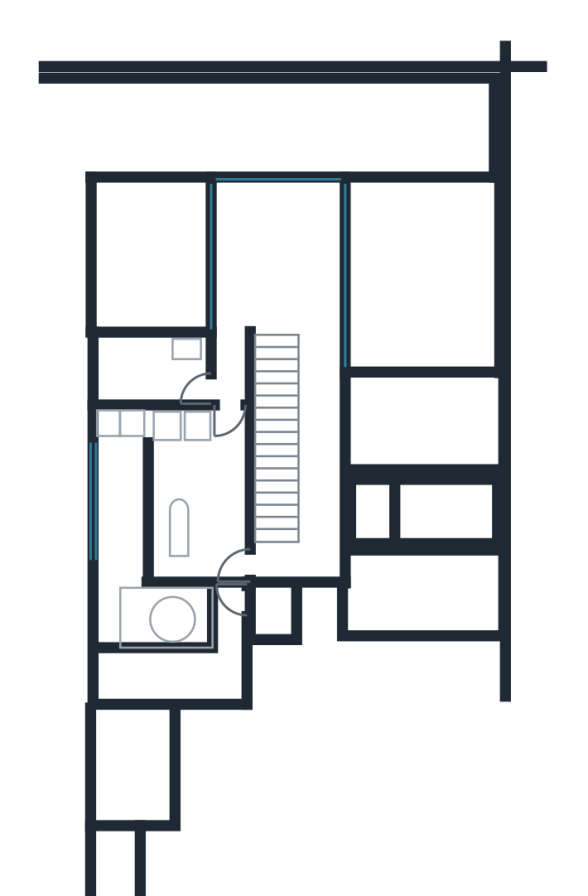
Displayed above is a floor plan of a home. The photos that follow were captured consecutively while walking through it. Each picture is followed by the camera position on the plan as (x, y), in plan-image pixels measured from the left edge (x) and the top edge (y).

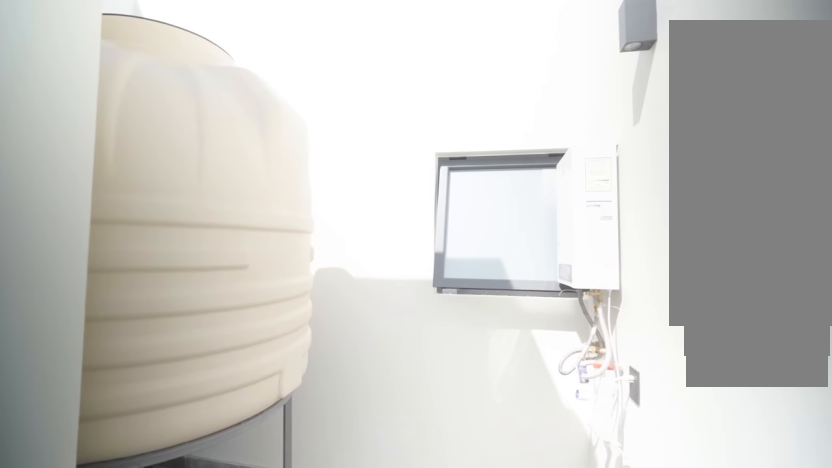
(145, 626)
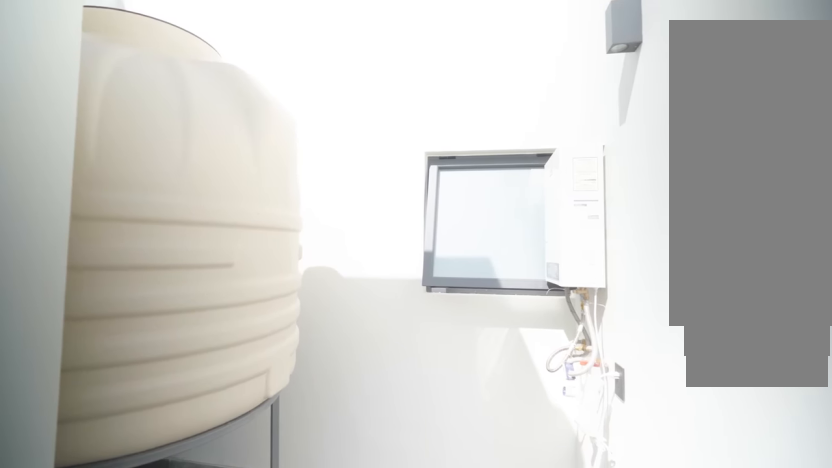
(145, 626)
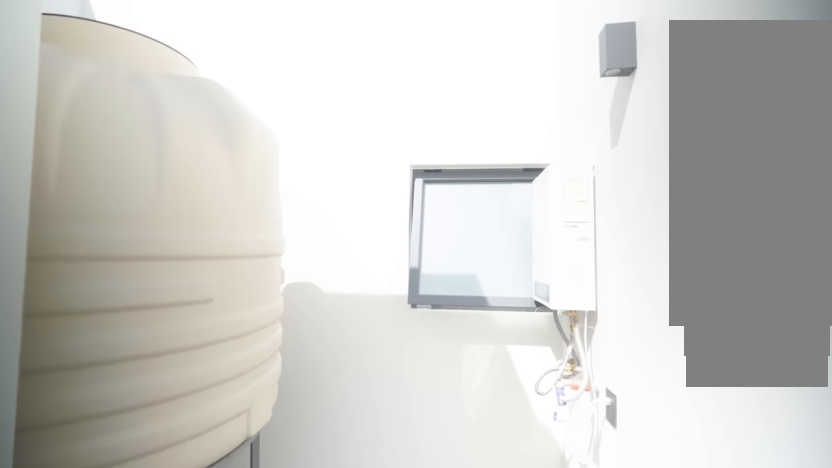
(145, 626)
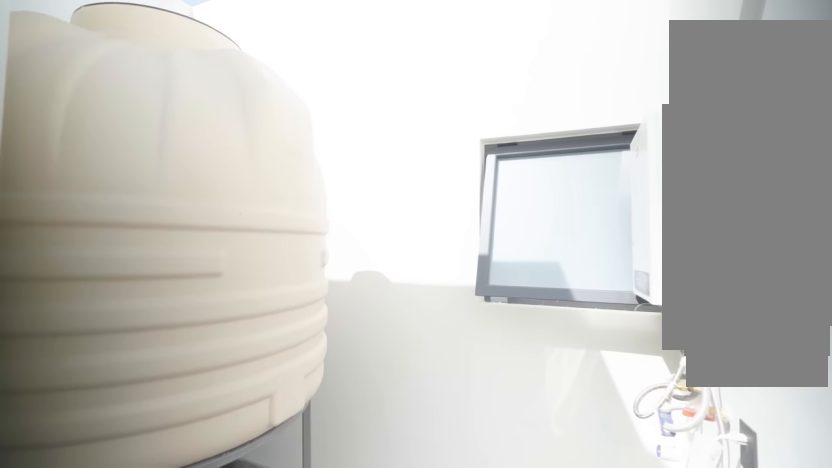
(146, 626)
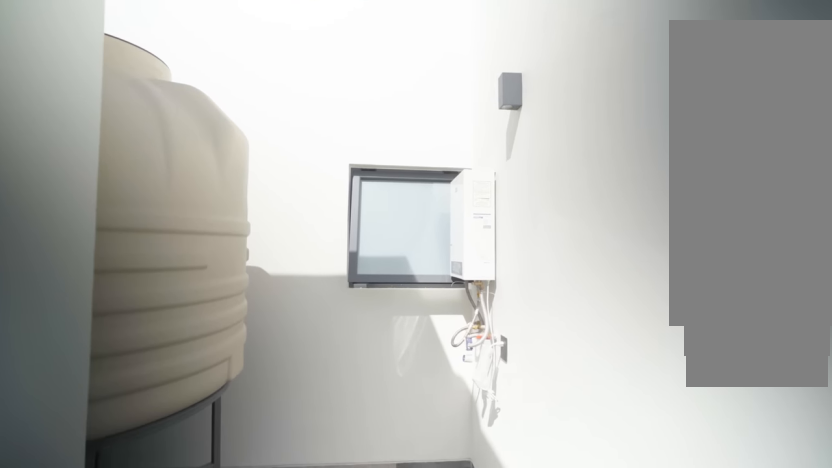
(115, 564)
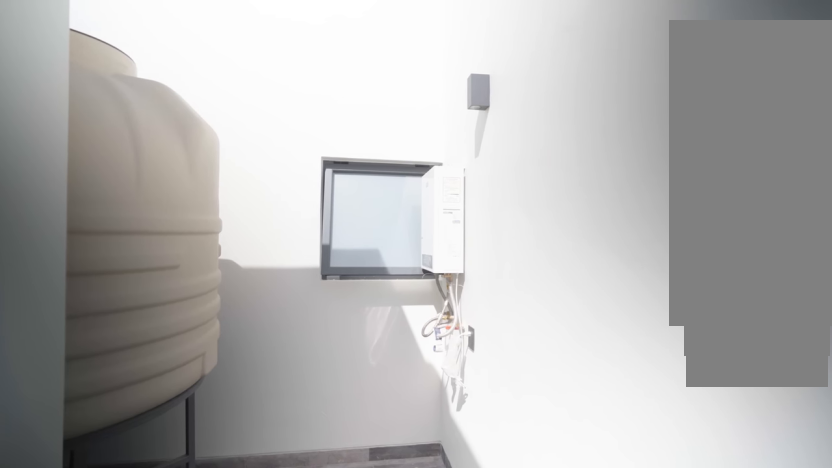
(114, 561)
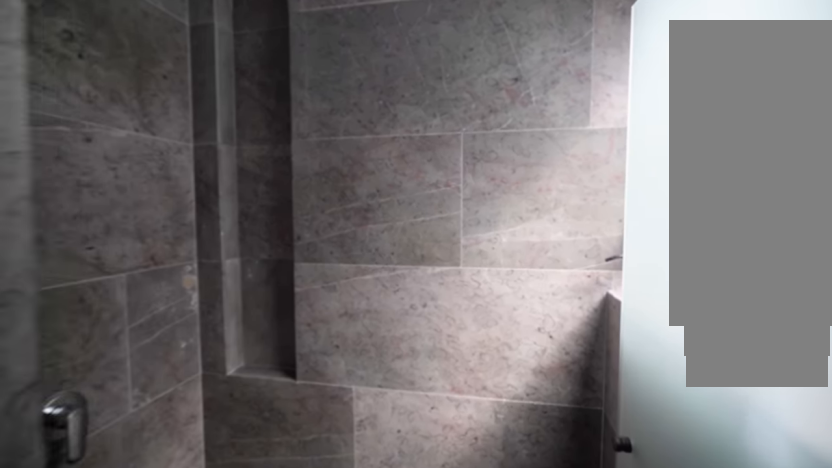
(157, 672)
